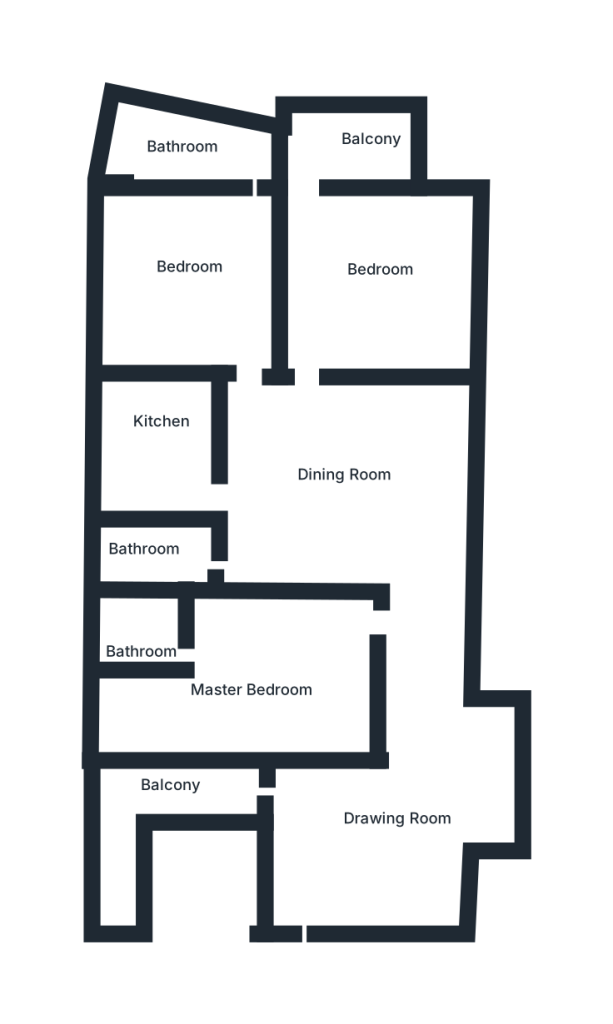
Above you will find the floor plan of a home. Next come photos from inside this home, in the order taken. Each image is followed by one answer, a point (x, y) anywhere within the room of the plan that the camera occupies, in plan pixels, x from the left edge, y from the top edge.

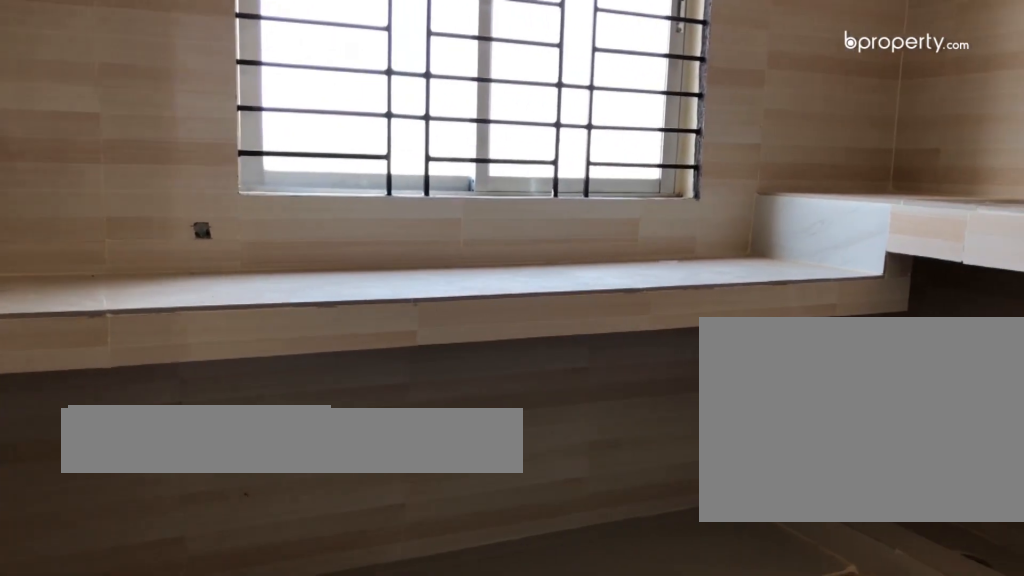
(168, 450)
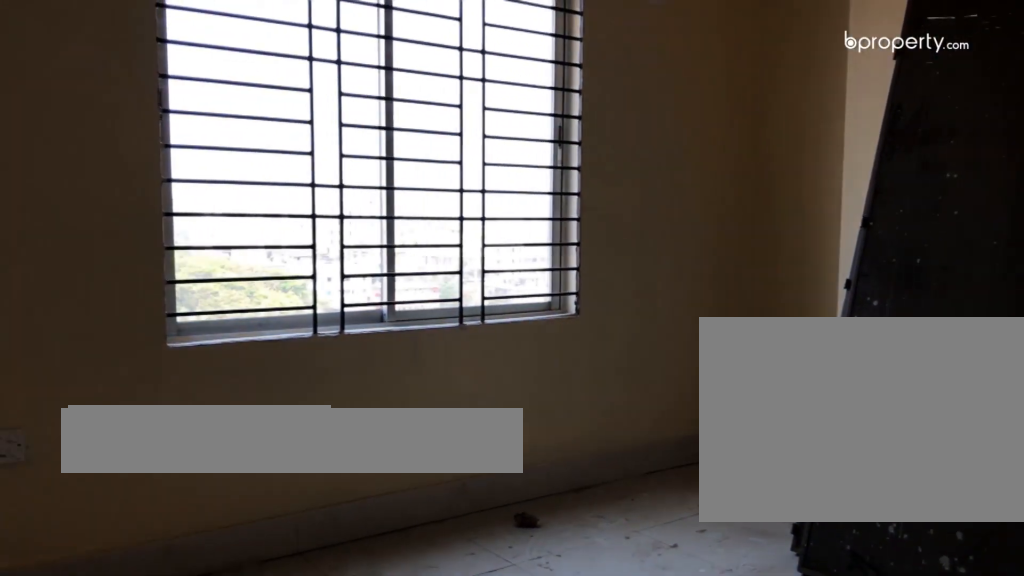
(206, 253)
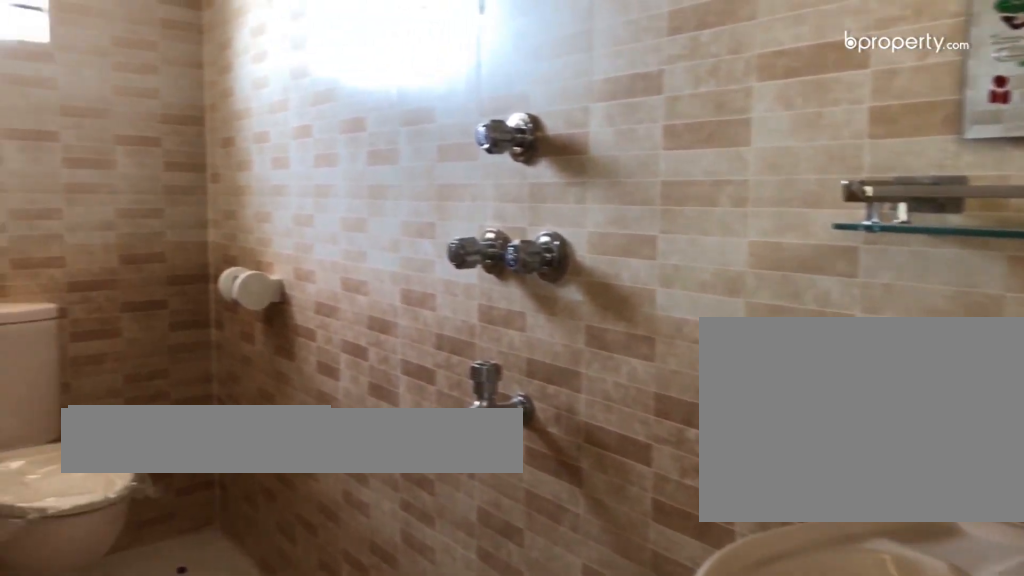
(197, 155)
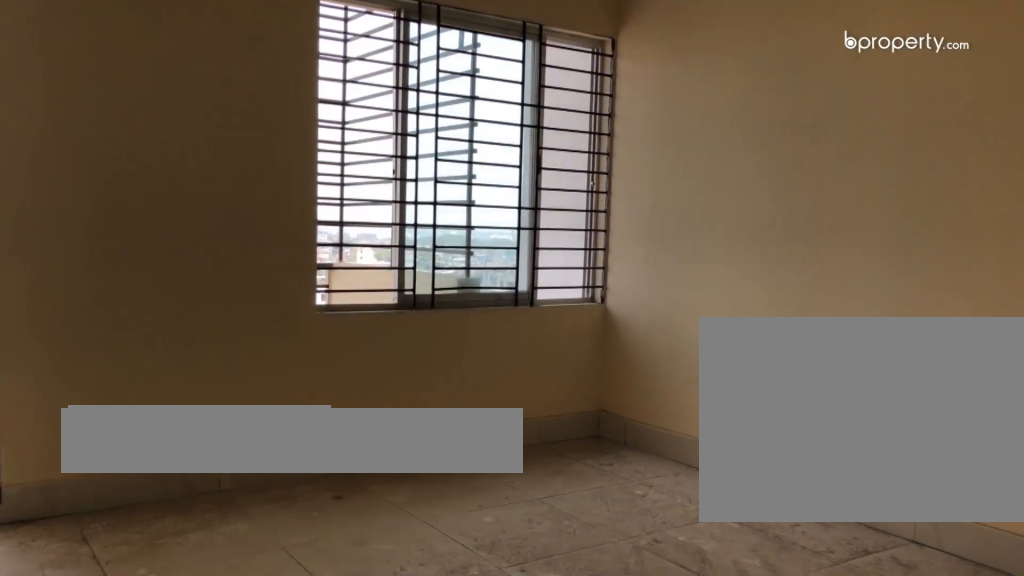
(364, 298)
